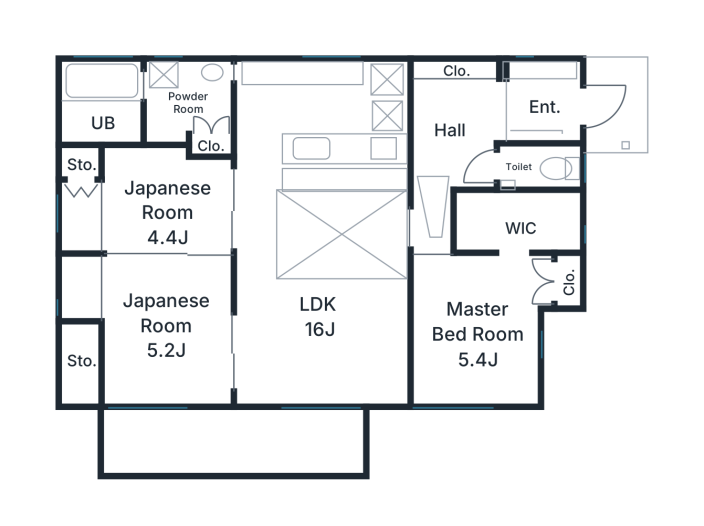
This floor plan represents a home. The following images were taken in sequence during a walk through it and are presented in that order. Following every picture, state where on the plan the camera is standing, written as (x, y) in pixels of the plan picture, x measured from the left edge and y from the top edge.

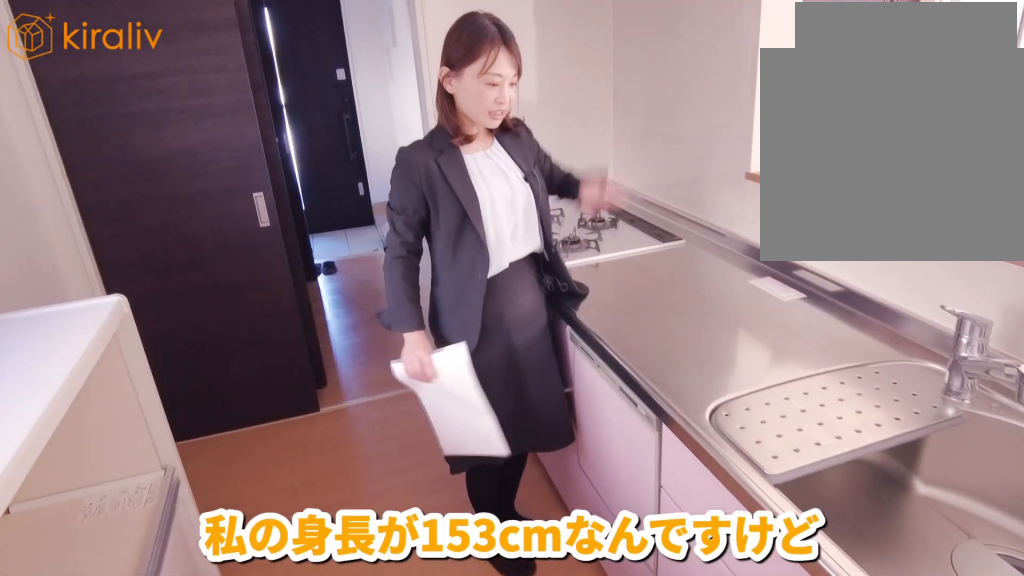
(305, 117)
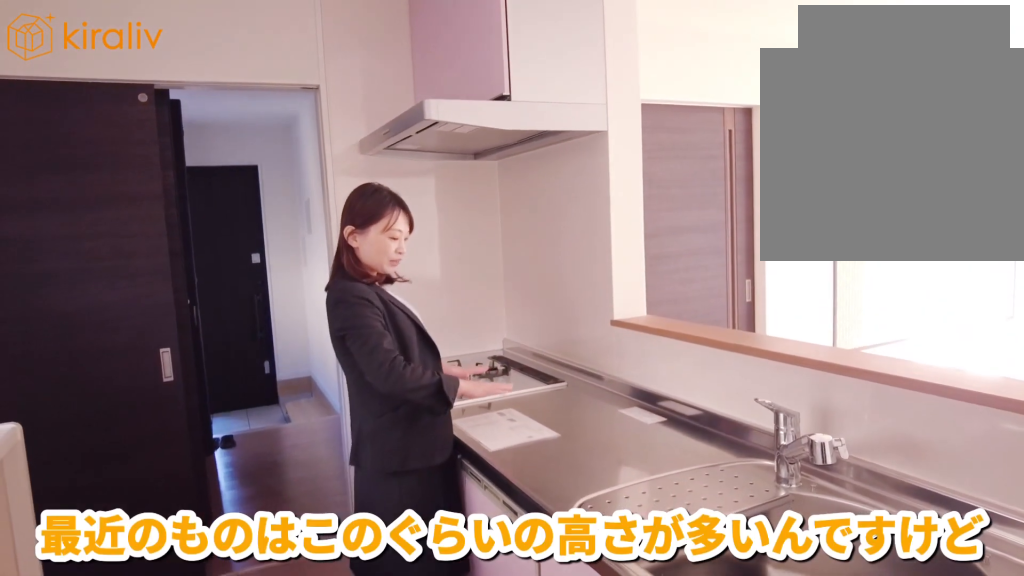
(305, 117)
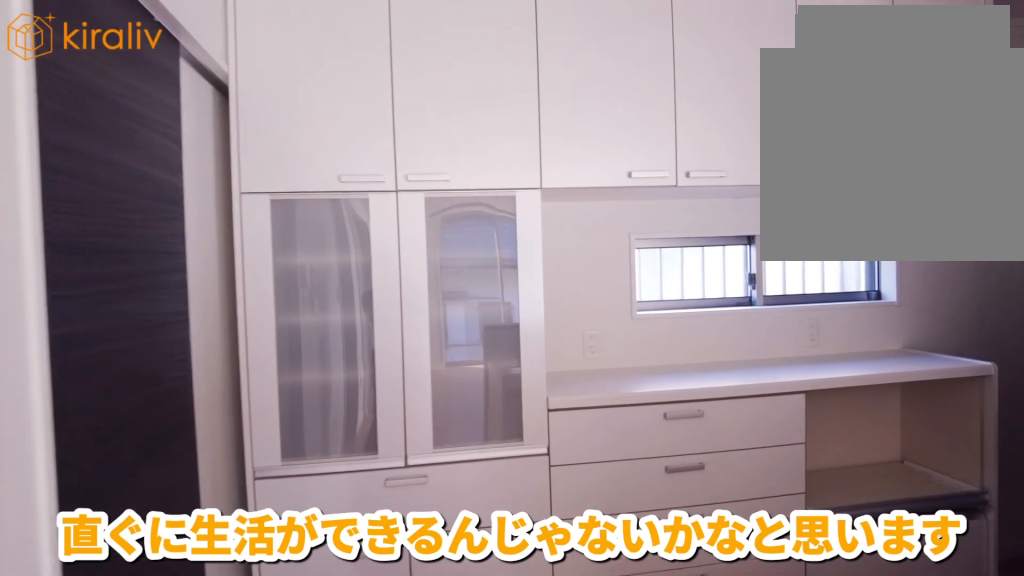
(306, 115)
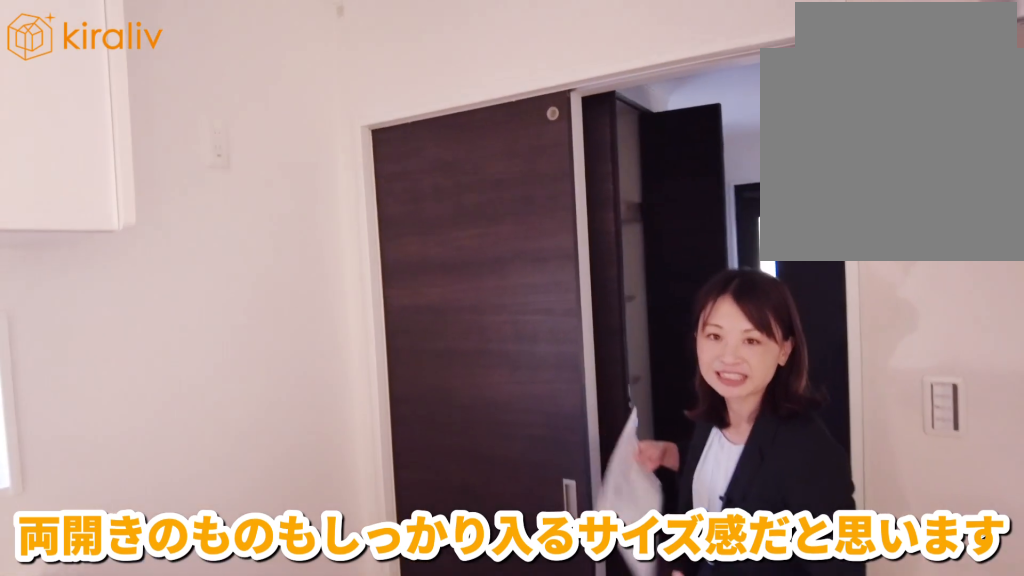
(305, 115)
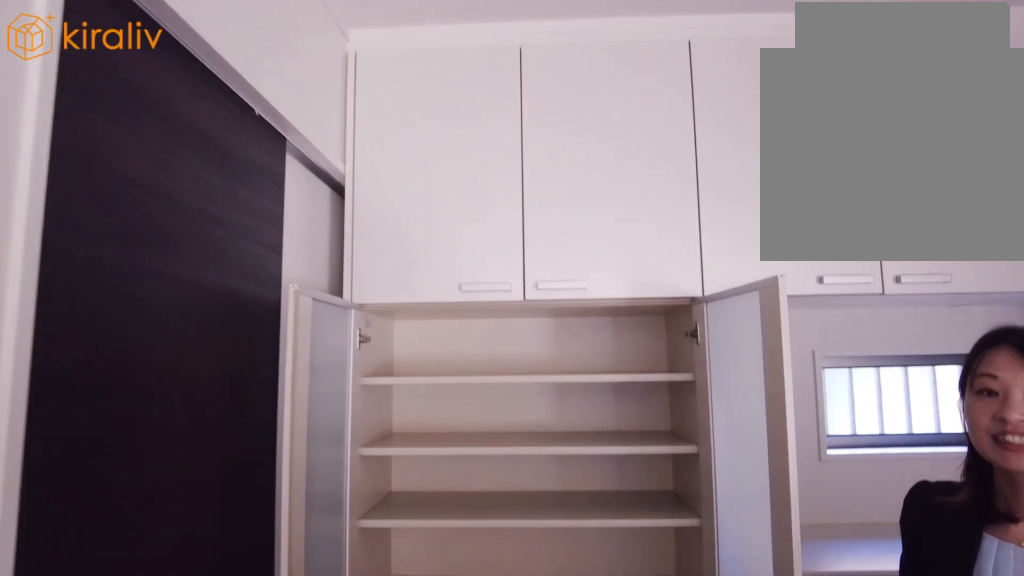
(260, 133)
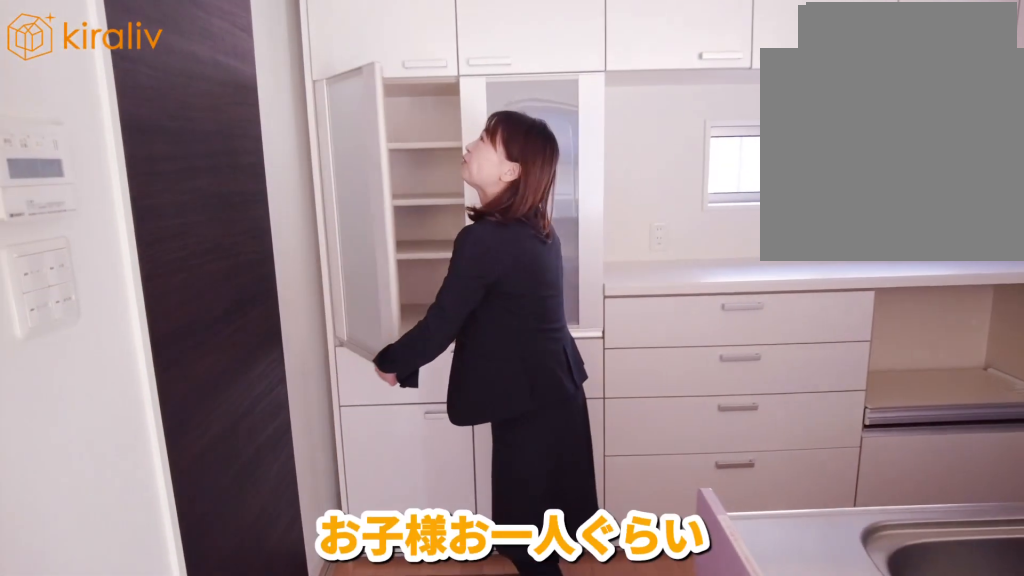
(260, 137)
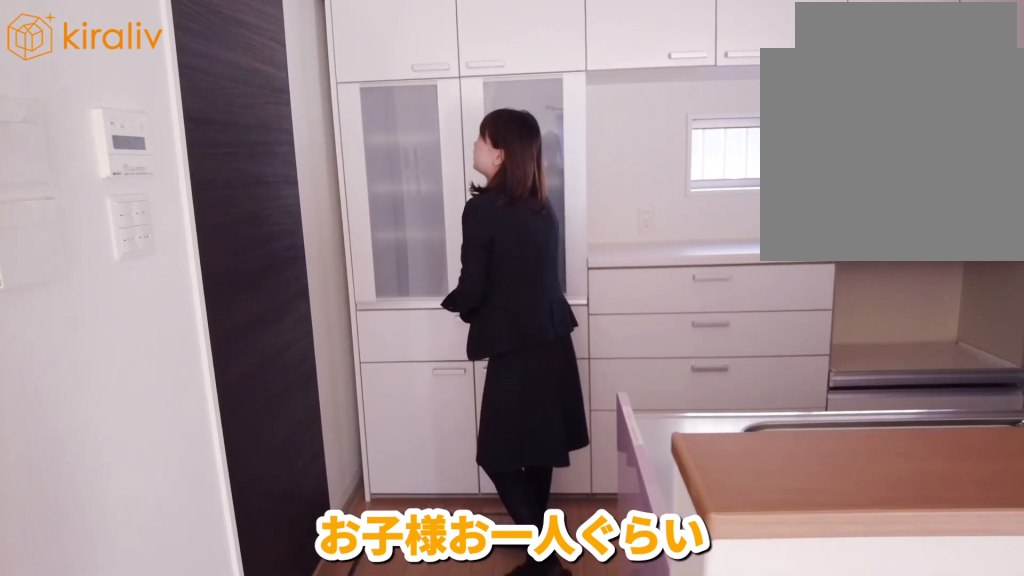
(260, 140)
